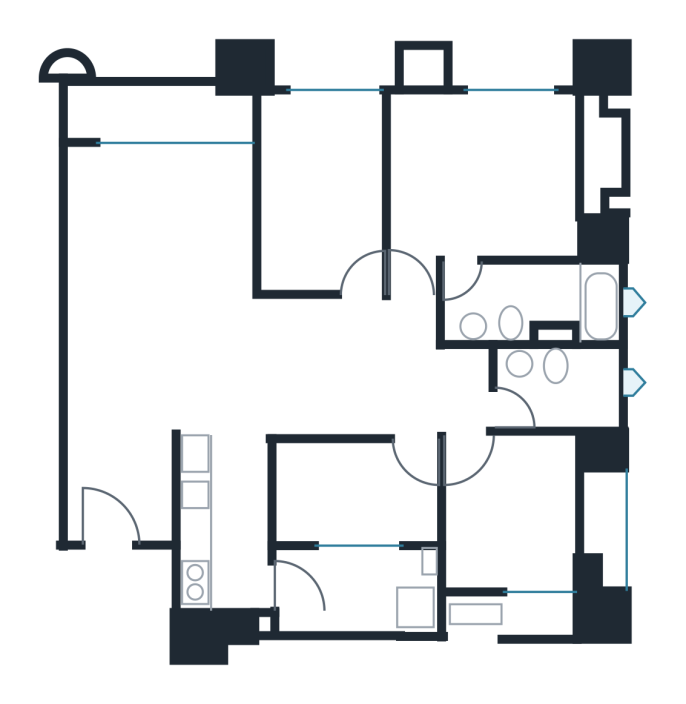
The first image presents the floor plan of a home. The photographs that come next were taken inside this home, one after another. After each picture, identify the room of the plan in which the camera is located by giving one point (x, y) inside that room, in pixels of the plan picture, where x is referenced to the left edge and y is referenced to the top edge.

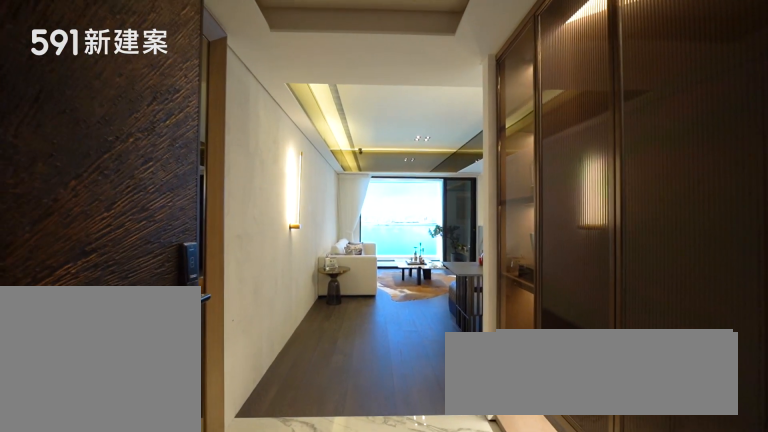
(121, 485)
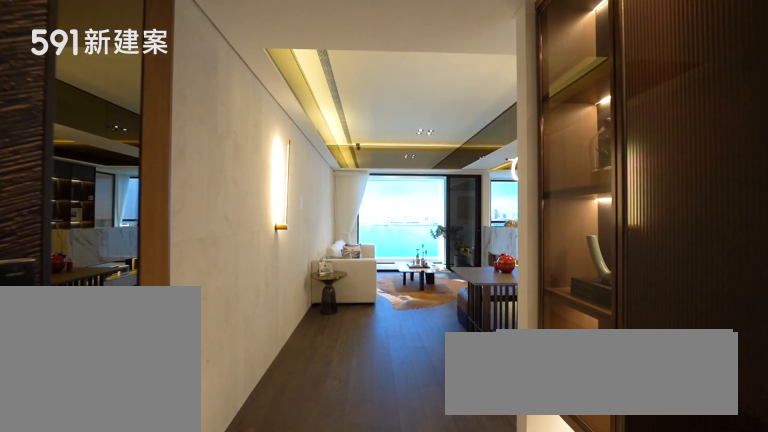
(121, 485)
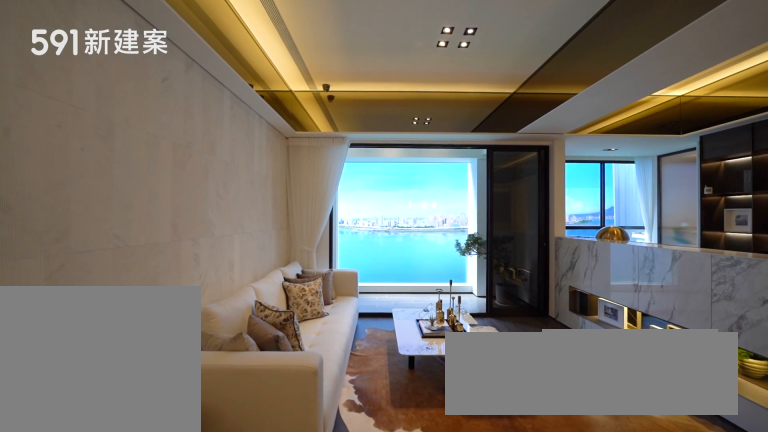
(159, 262)
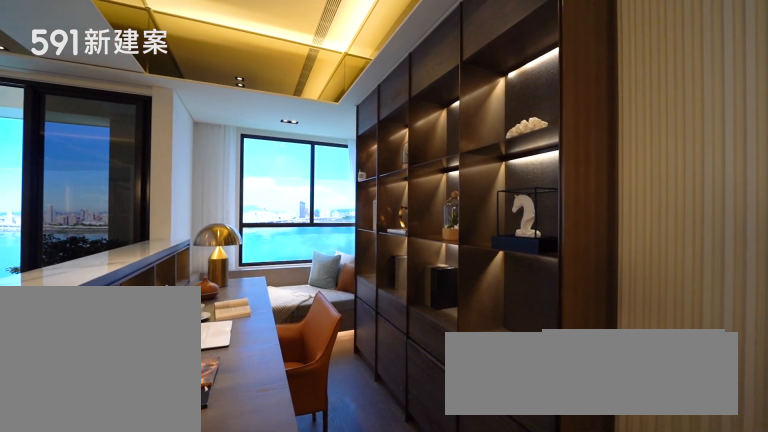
(321, 185)
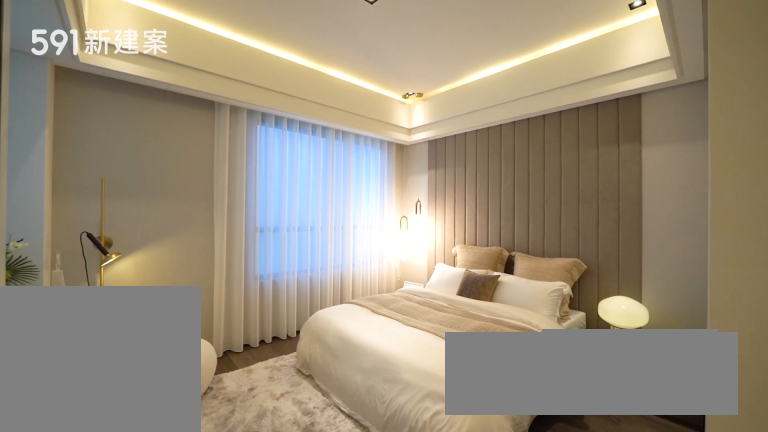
(486, 179)
